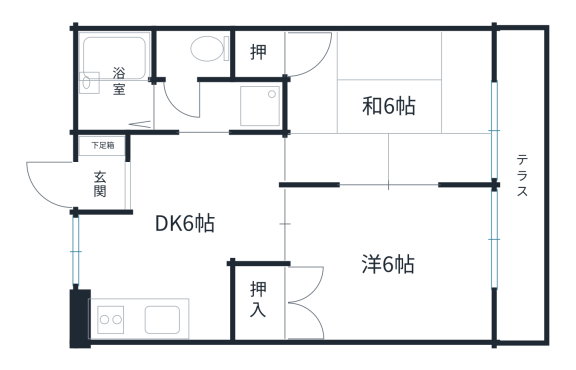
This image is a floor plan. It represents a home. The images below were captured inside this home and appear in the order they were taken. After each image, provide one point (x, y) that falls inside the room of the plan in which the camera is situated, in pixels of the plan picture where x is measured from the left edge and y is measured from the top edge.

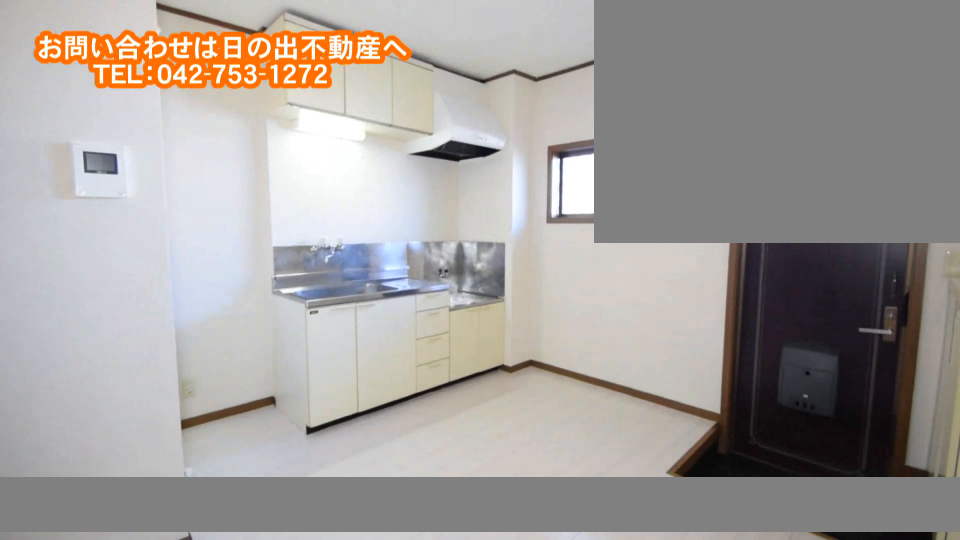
(189, 247)
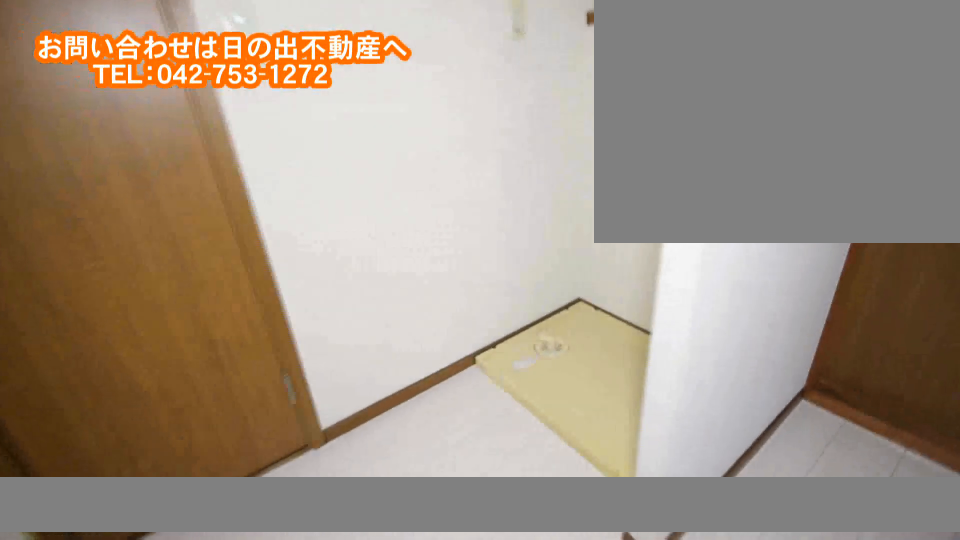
(202, 105)
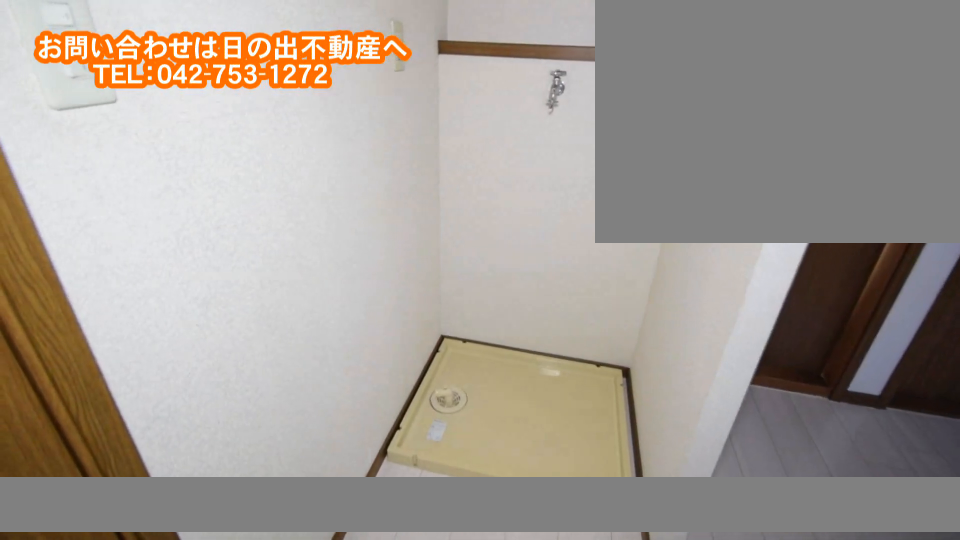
(201, 105)
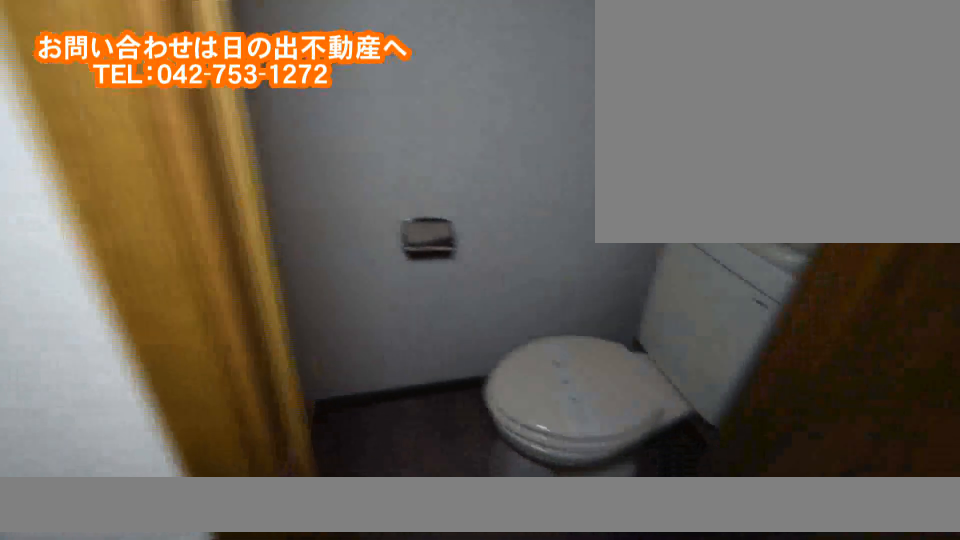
(187, 50)
